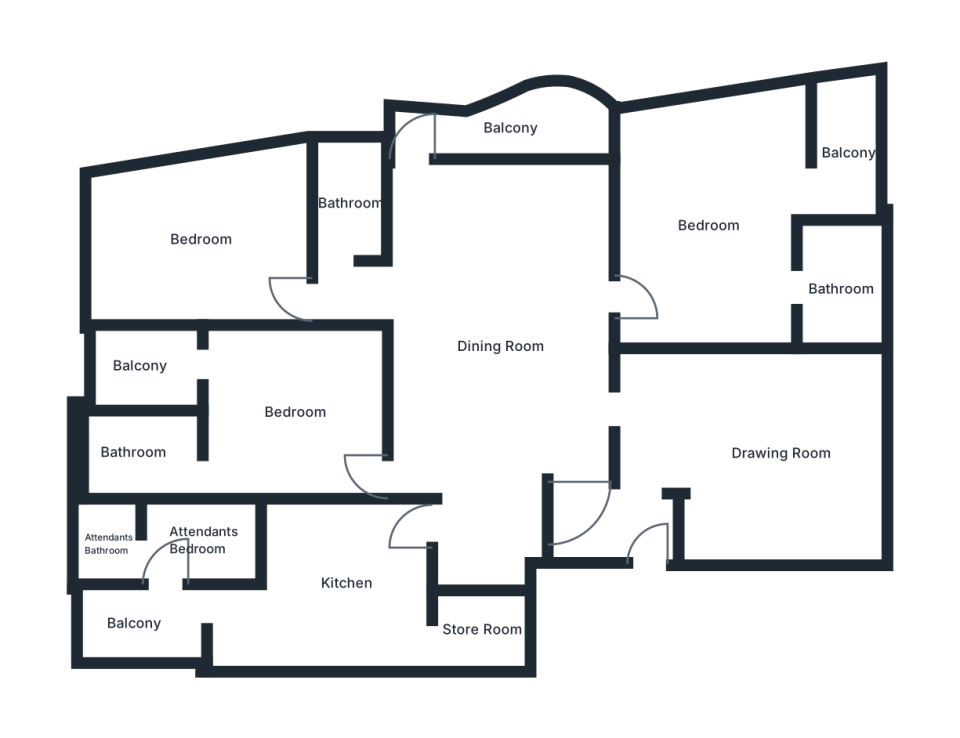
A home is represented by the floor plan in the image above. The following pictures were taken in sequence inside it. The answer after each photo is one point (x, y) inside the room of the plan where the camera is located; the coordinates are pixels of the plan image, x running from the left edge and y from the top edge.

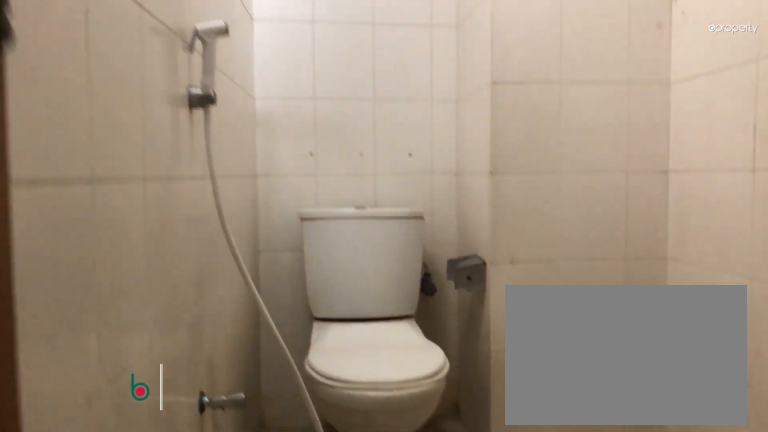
(349, 204)
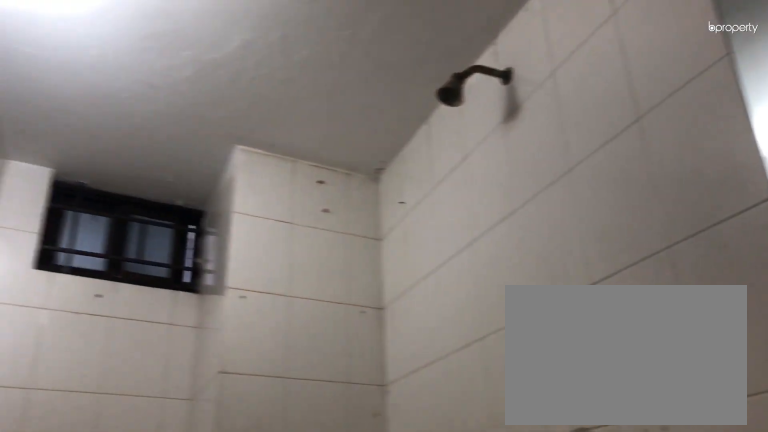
(349, 204)
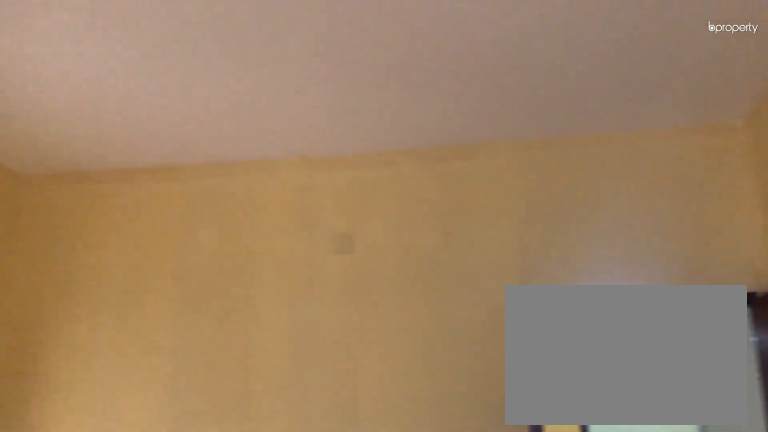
(199, 239)
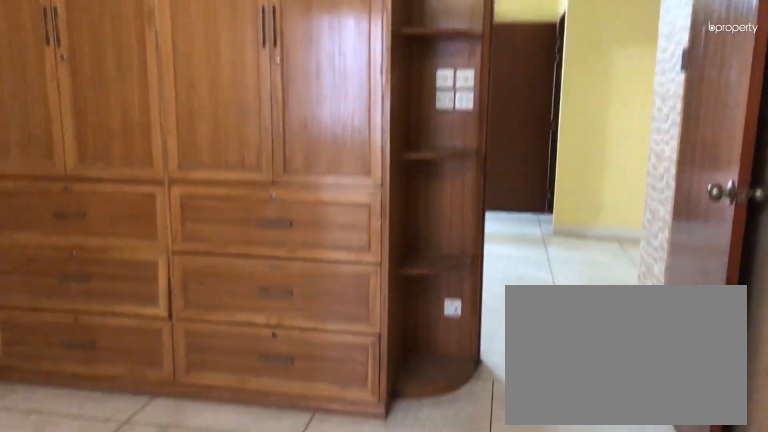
(296, 412)
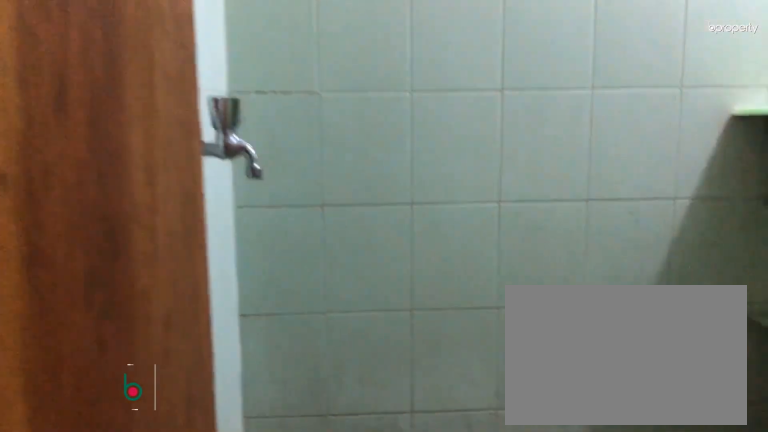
(130, 452)
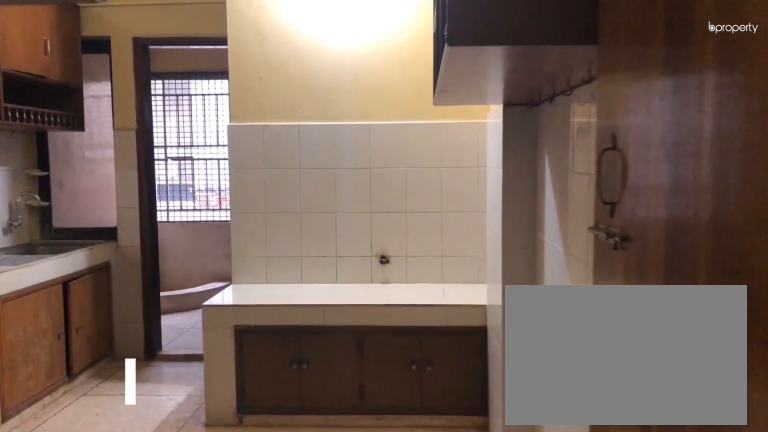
(408, 526)
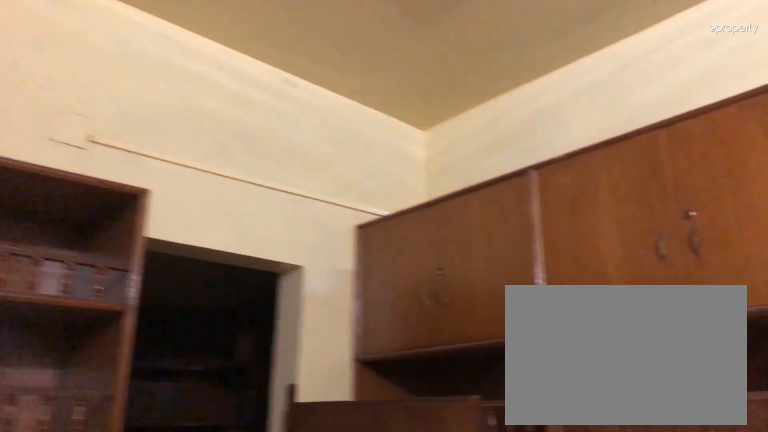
(346, 583)
